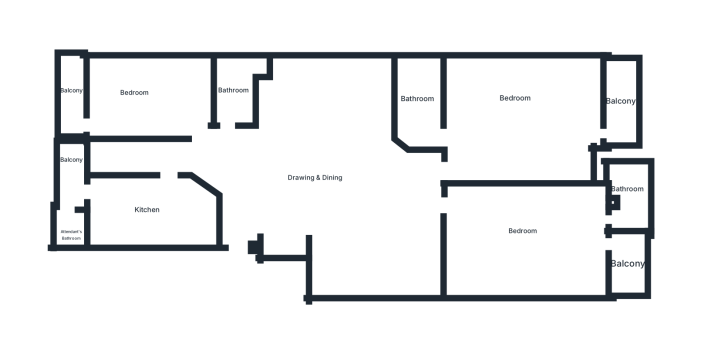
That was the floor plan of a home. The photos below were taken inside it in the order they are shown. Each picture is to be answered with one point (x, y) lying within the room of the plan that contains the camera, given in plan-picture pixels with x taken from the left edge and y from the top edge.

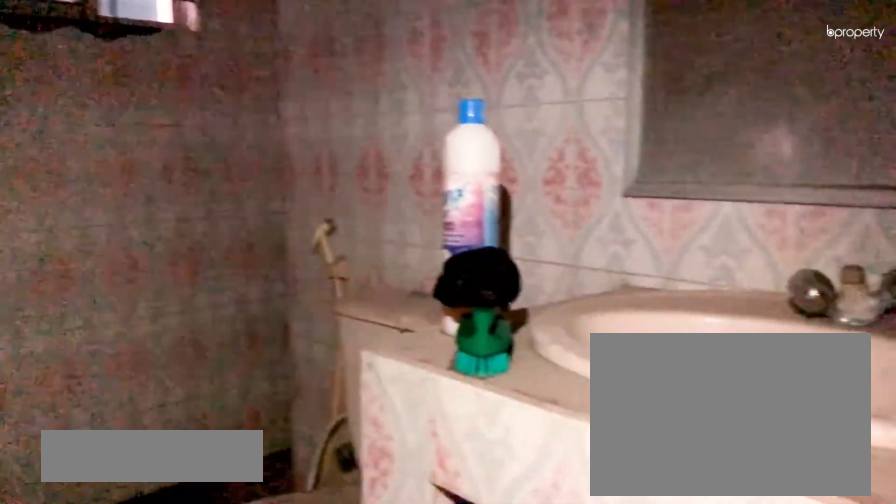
(235, 92)
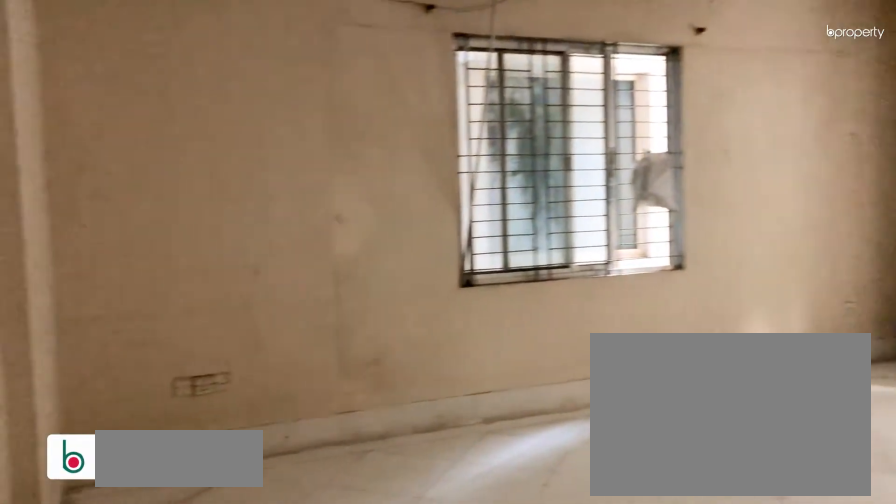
(510, 102)
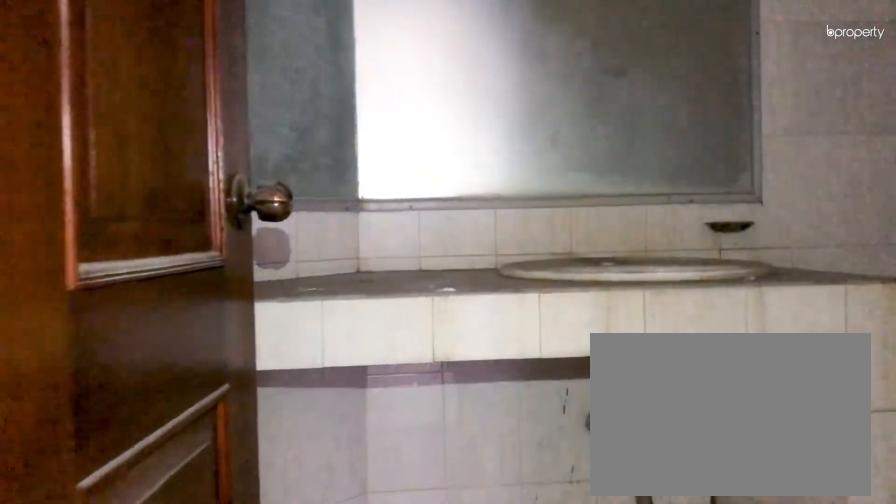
(413, 97)
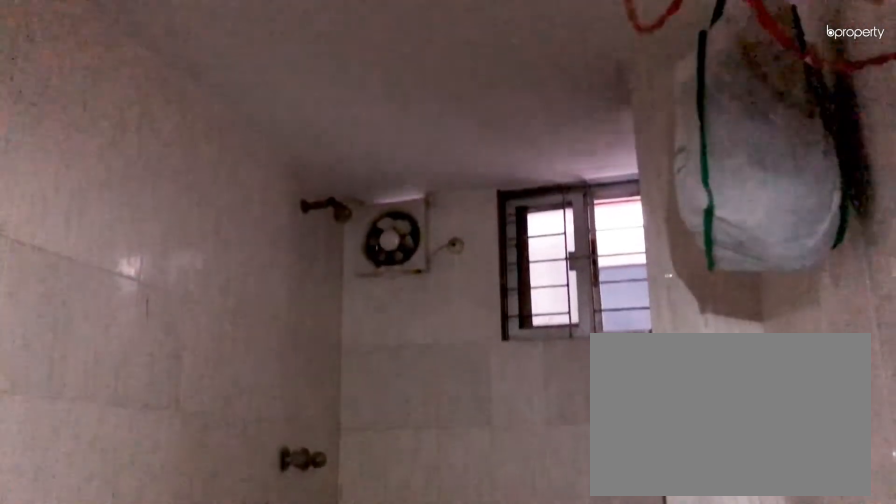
(413, 97)
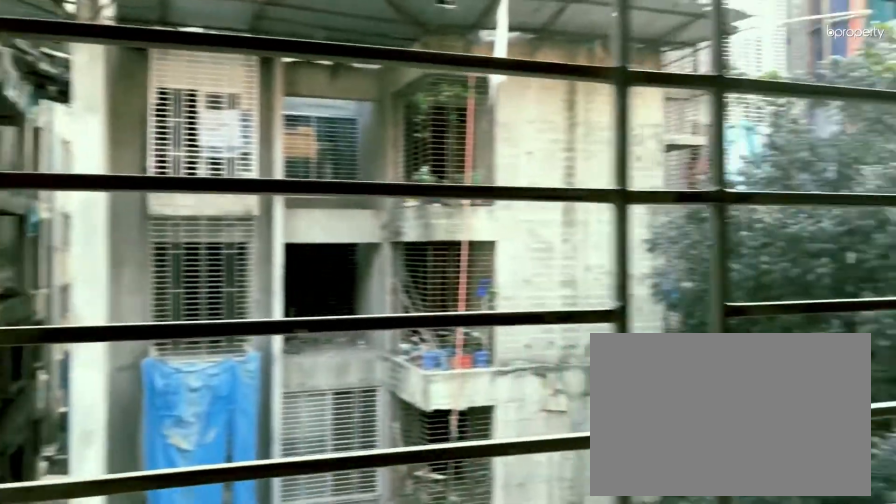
(620, 98)
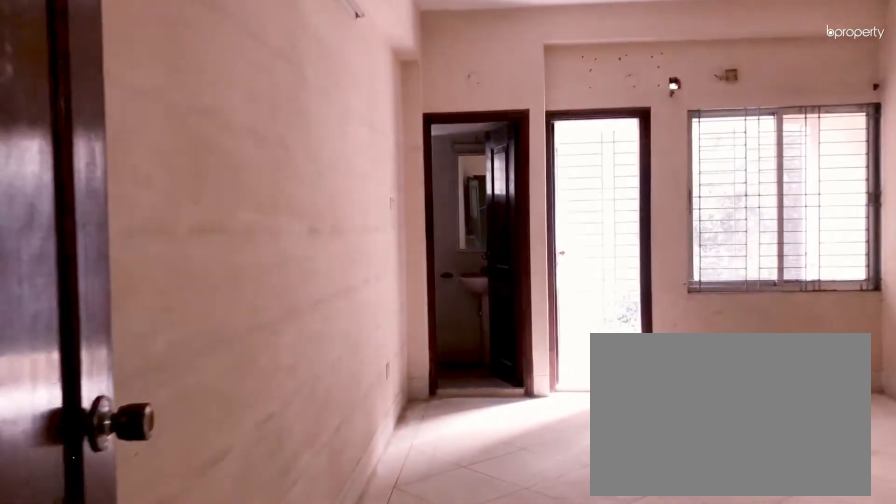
(512, 238)
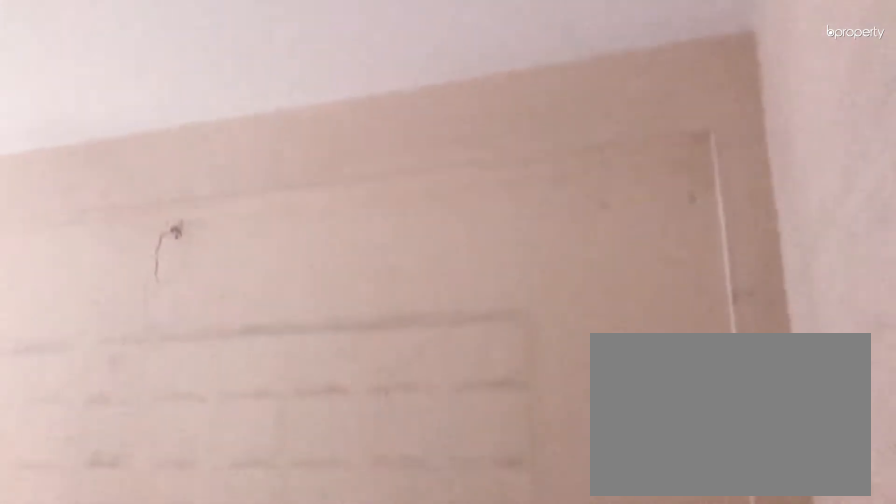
(512, 238)
